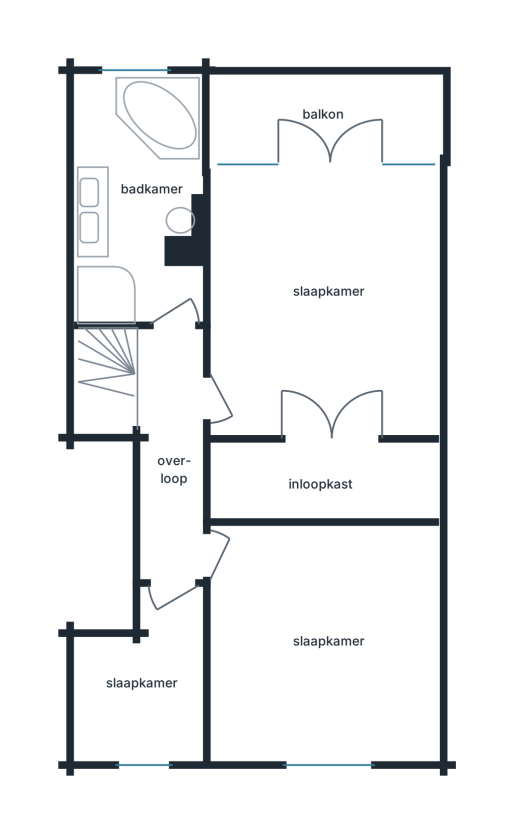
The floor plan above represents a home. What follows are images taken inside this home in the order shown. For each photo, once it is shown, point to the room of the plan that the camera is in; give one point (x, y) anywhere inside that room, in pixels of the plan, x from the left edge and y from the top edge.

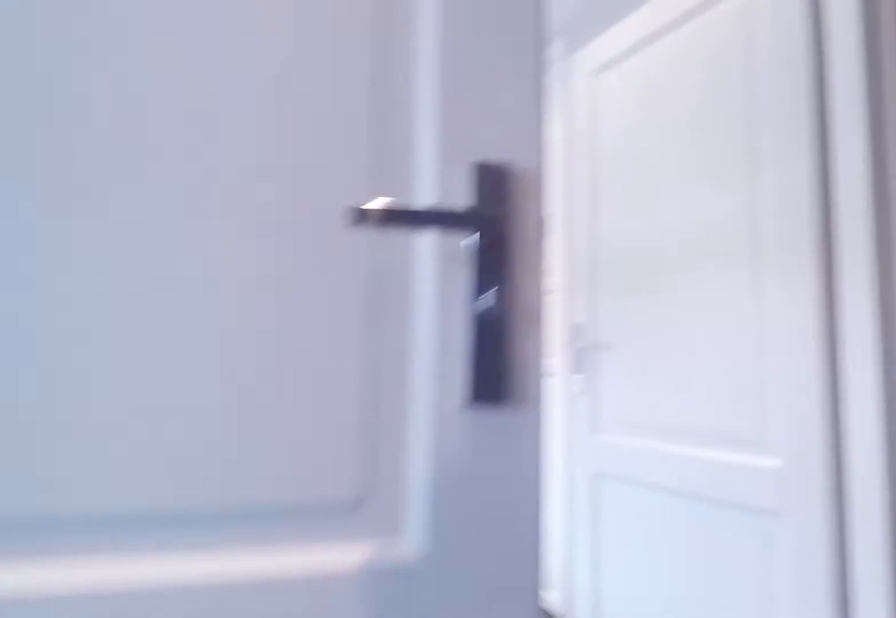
(172, 451)
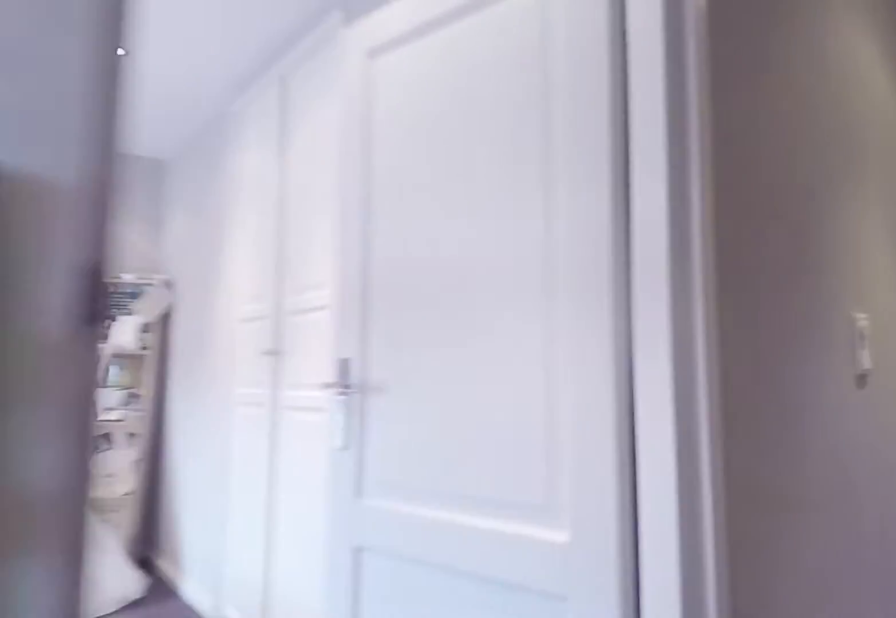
(172, 451)
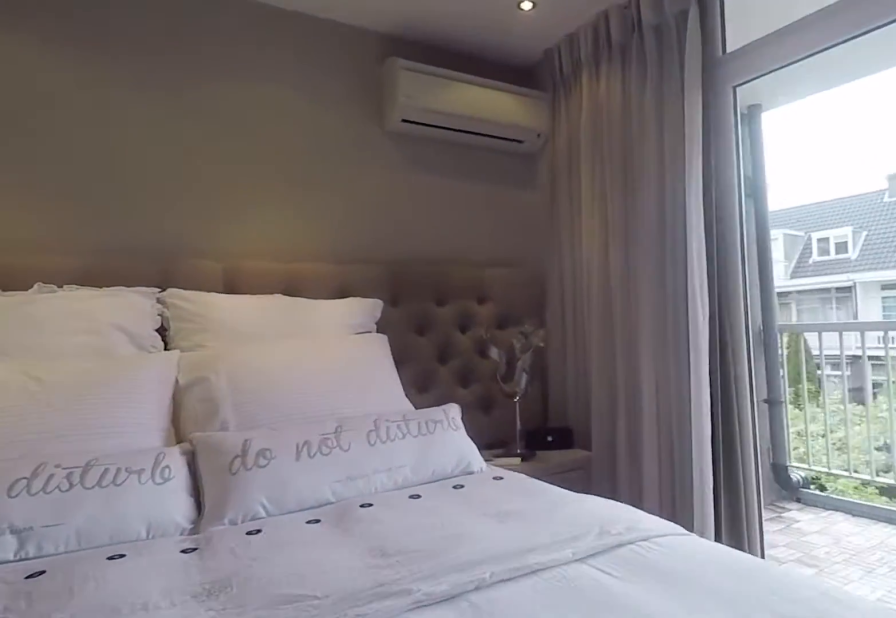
(324, 354)
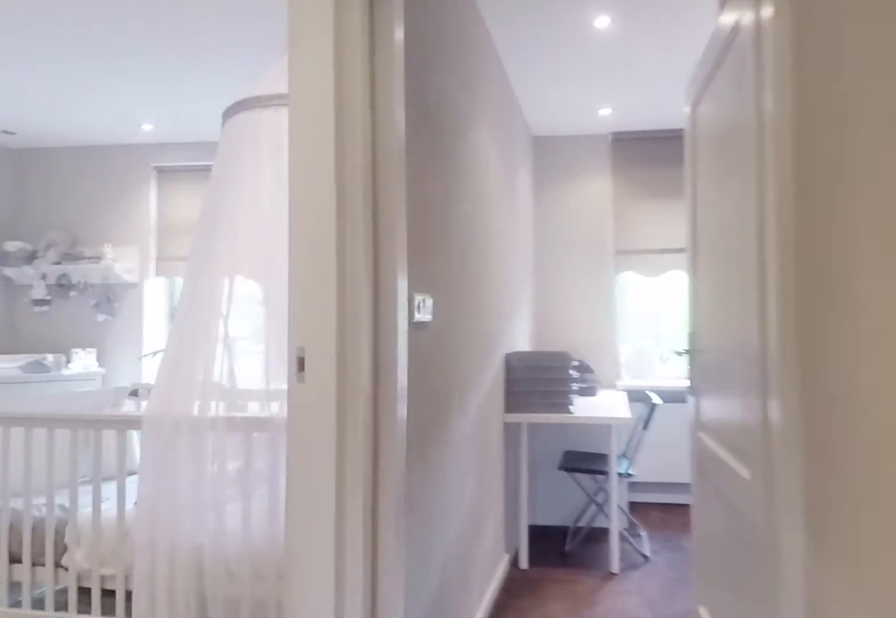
(172, 451)
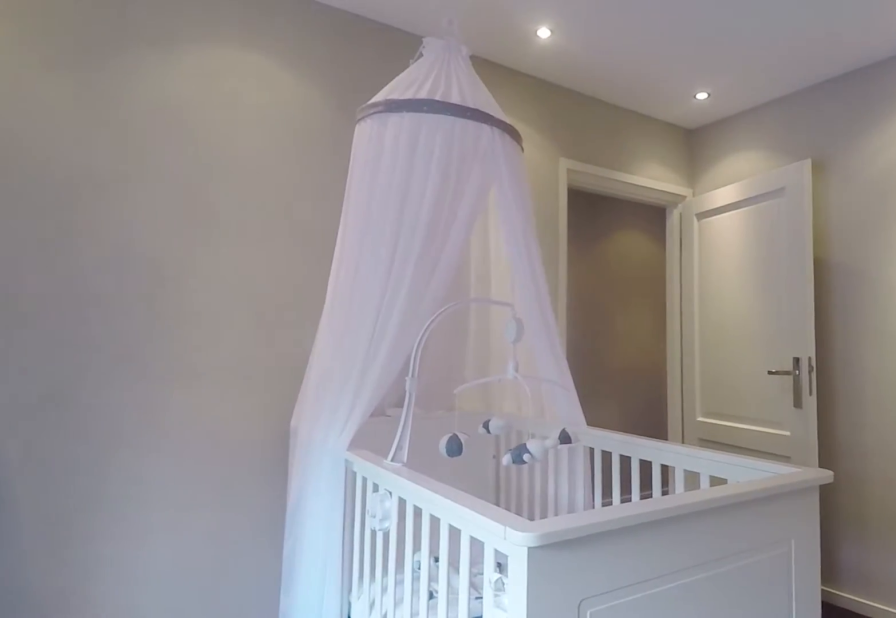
(259, 678)
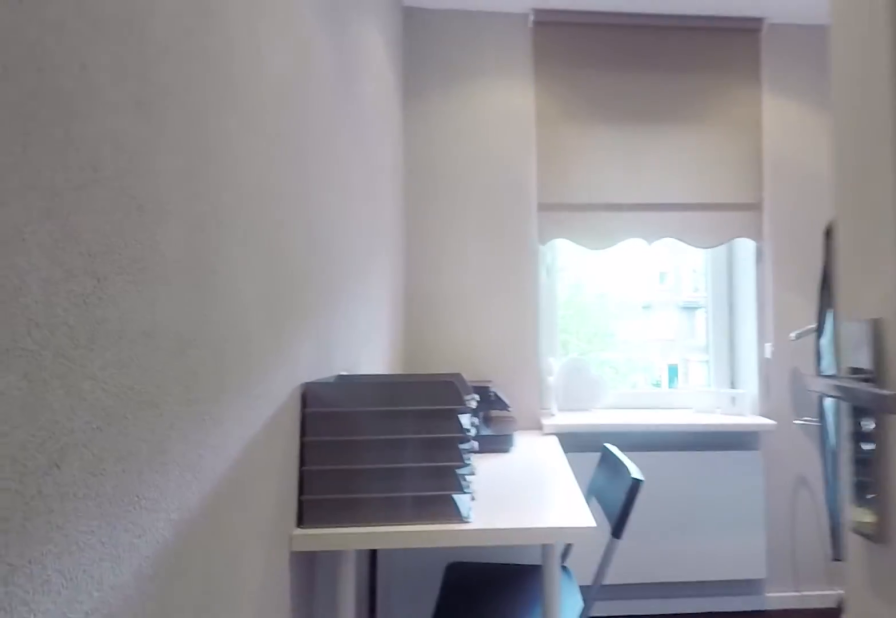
(146, 685)
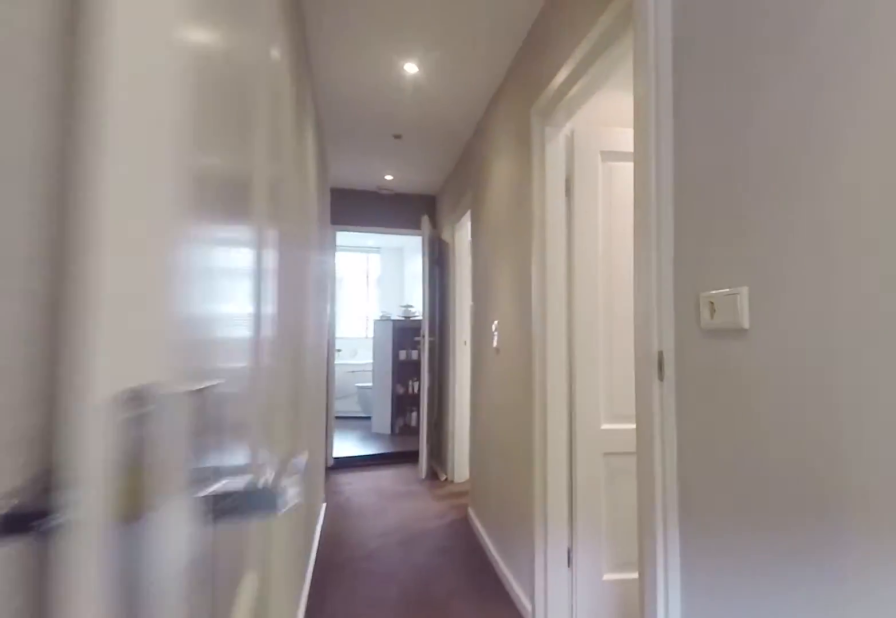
(146, 685)
